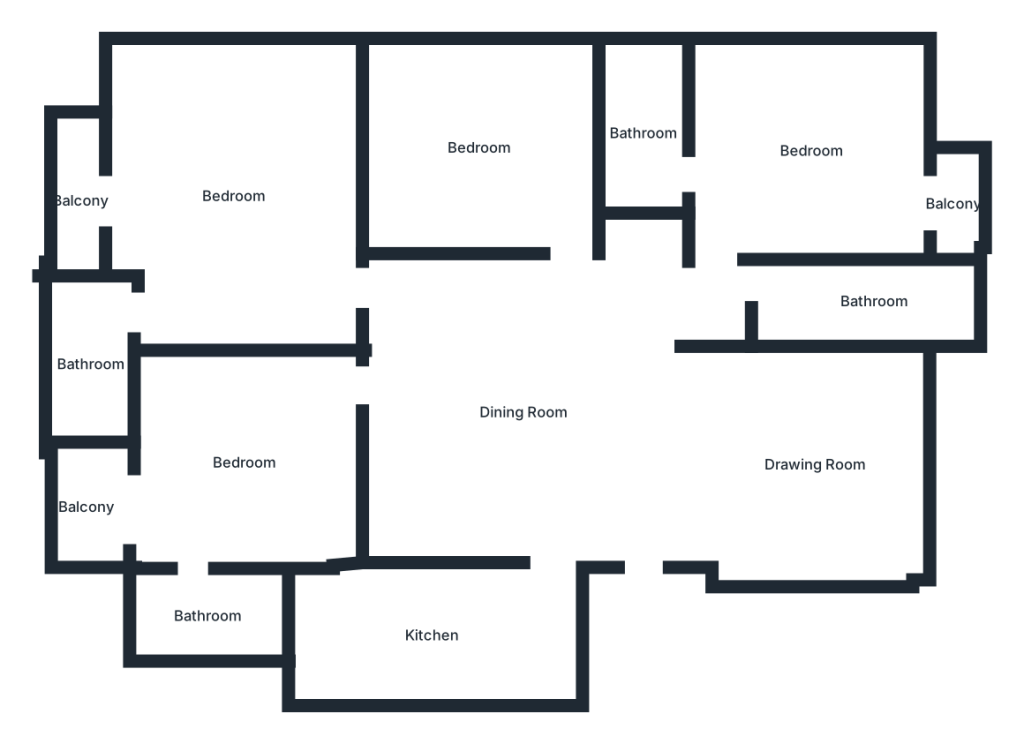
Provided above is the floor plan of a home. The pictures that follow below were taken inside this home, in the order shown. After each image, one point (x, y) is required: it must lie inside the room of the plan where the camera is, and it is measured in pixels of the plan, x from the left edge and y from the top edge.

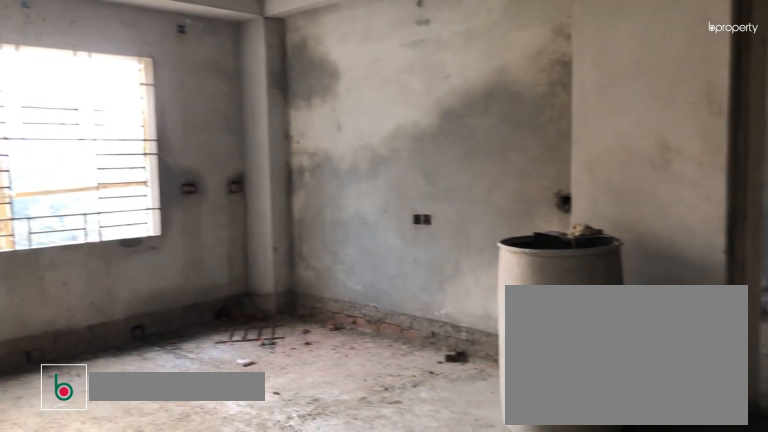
(812, 467)
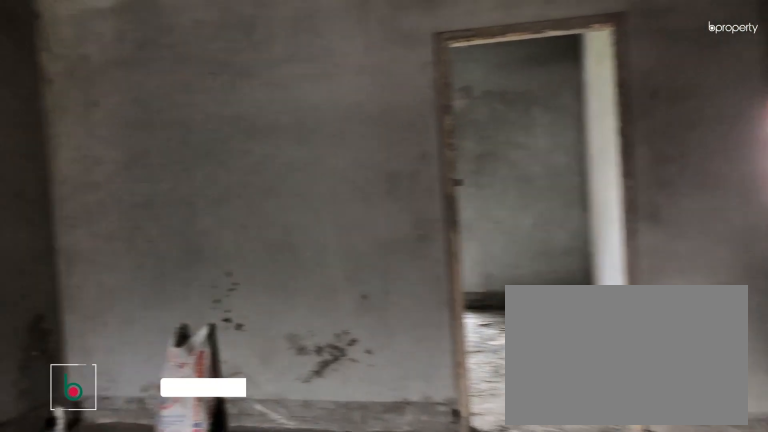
(526, 408)
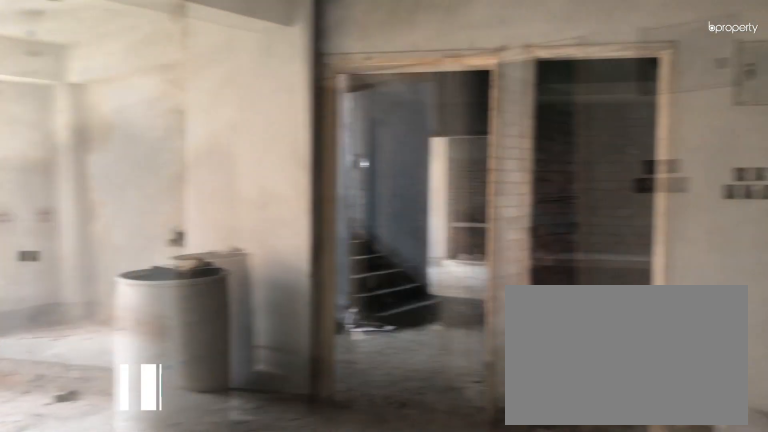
(526, 408)
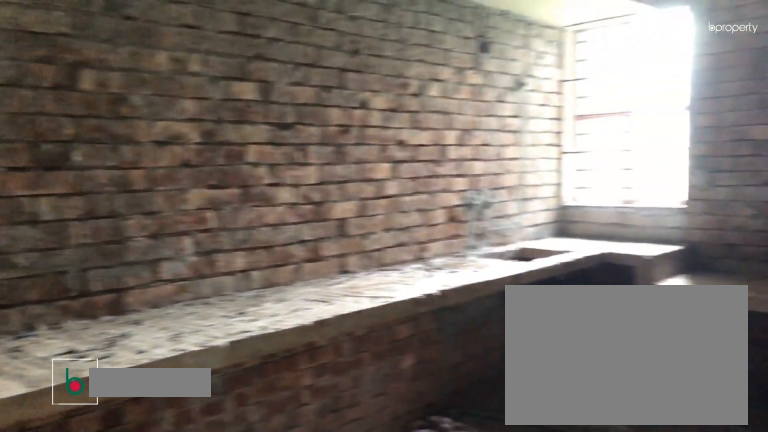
(435, 636)
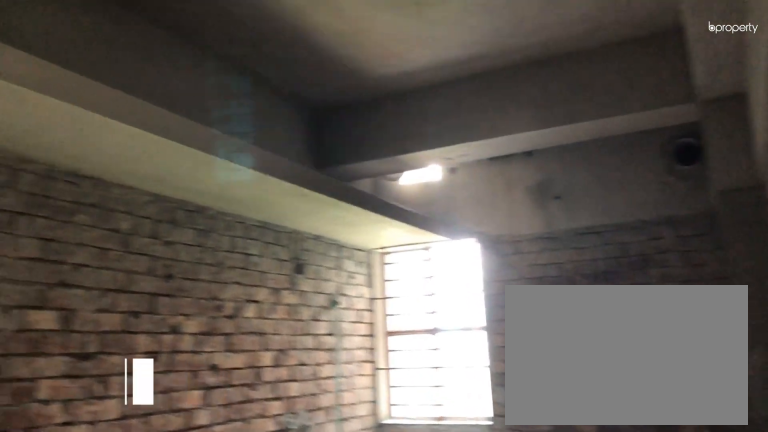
(435, 636)
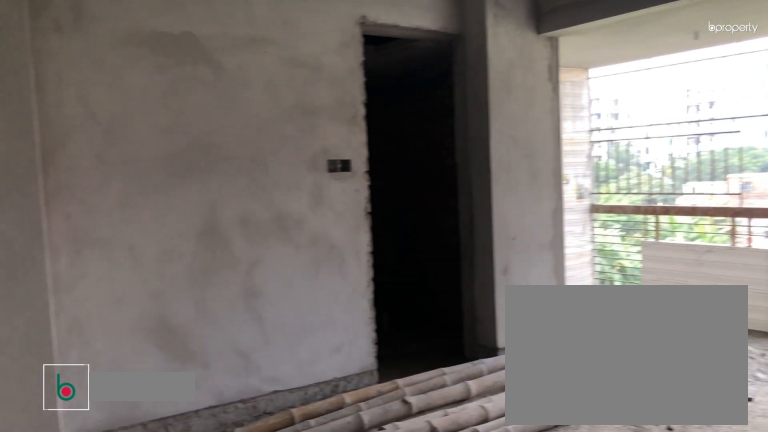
(245, 464)
